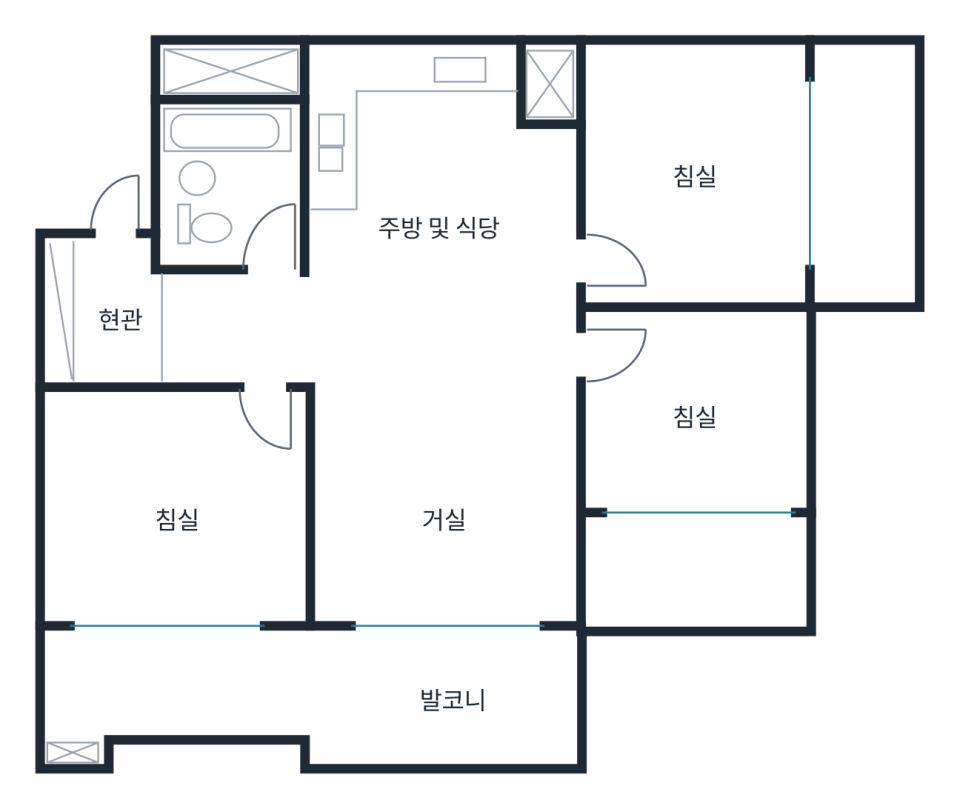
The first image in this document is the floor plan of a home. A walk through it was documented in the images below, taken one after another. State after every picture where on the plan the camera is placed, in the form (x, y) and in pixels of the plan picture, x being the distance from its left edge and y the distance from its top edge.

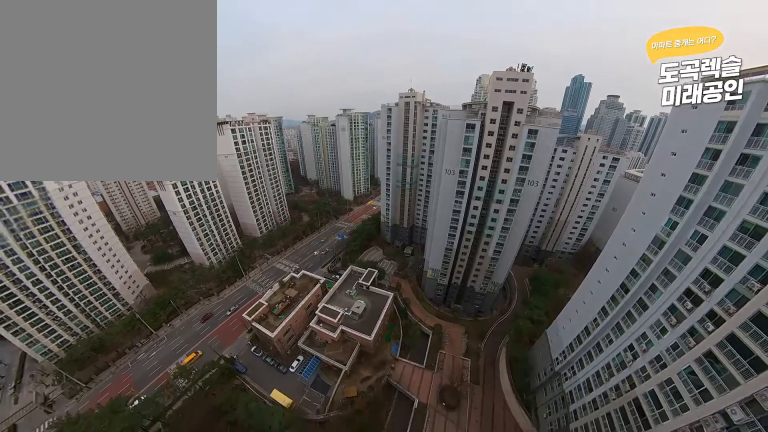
(519, 763)
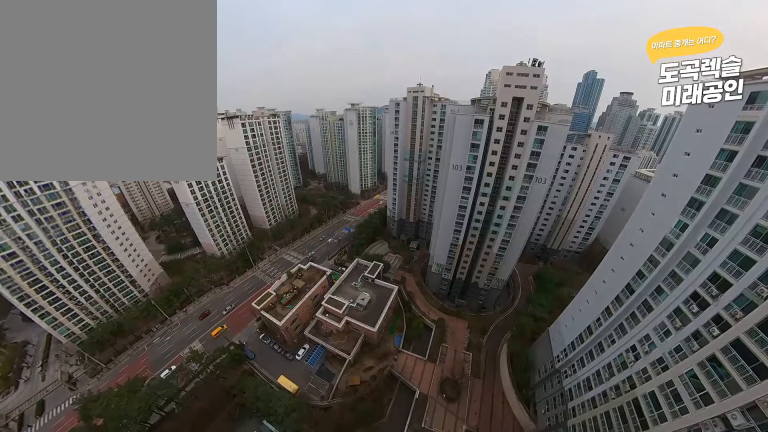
(519, 763)
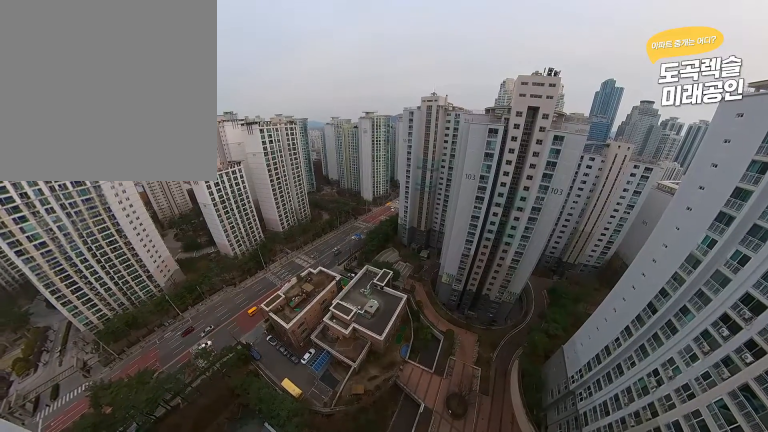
(519, 763)
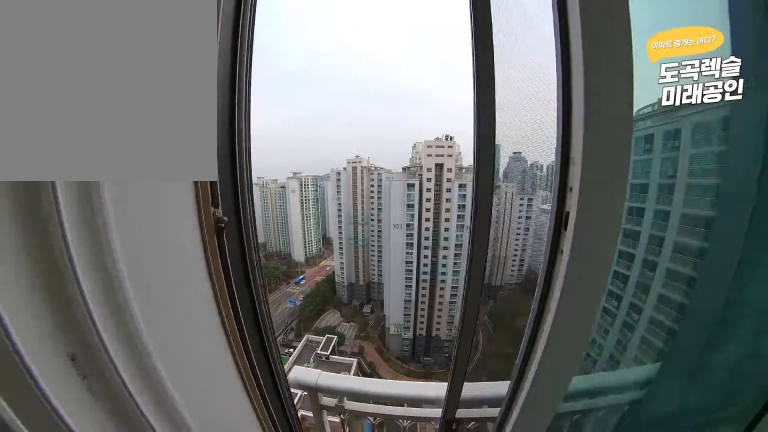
(513, 716)
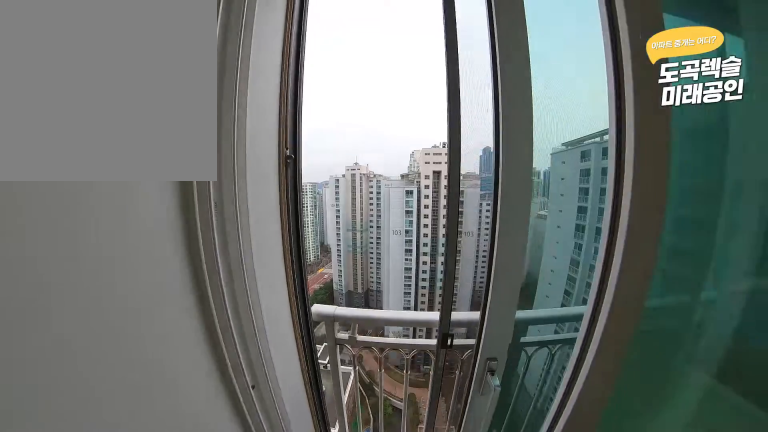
(514, 685)
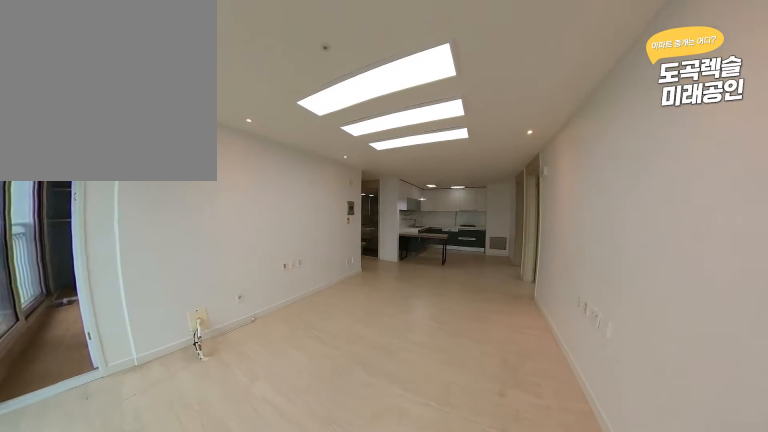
(489, 592)
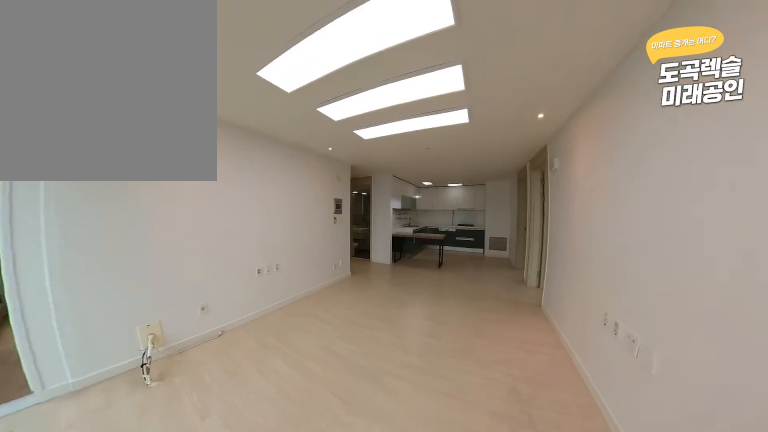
(477, 563)
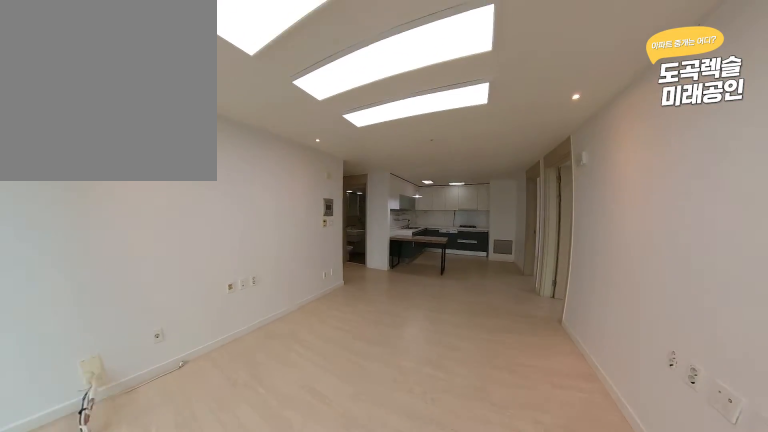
(464, 532)
